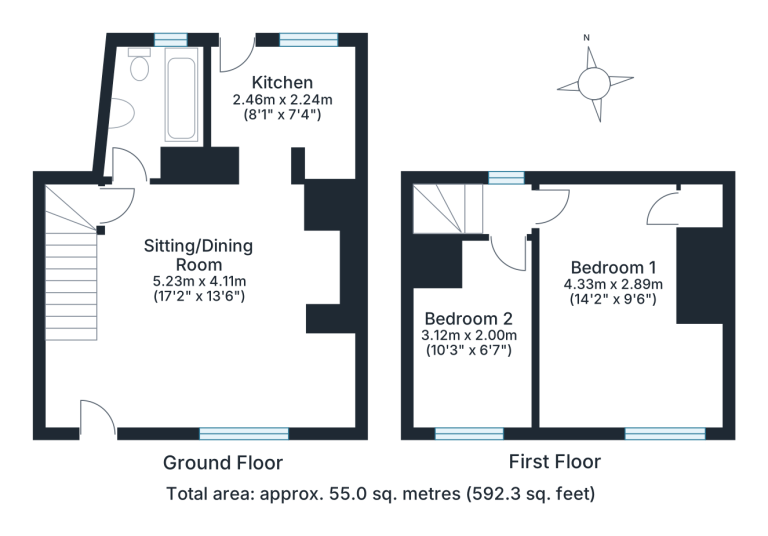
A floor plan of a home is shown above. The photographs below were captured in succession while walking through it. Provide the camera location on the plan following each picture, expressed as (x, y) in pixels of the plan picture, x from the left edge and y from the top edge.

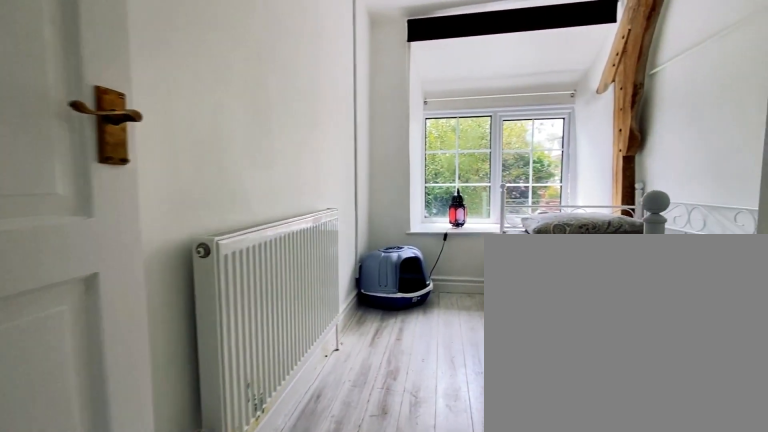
(490, 301)
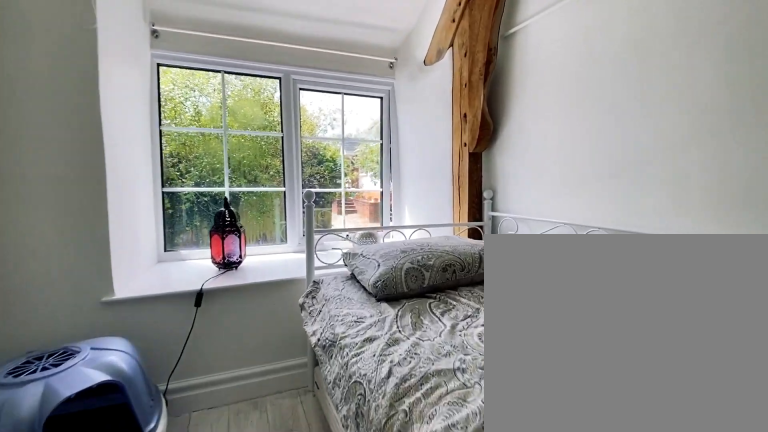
(474, 372)
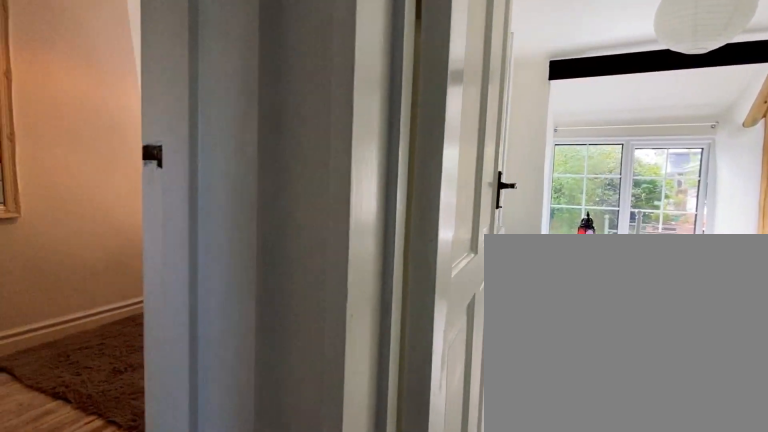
(514, 201)
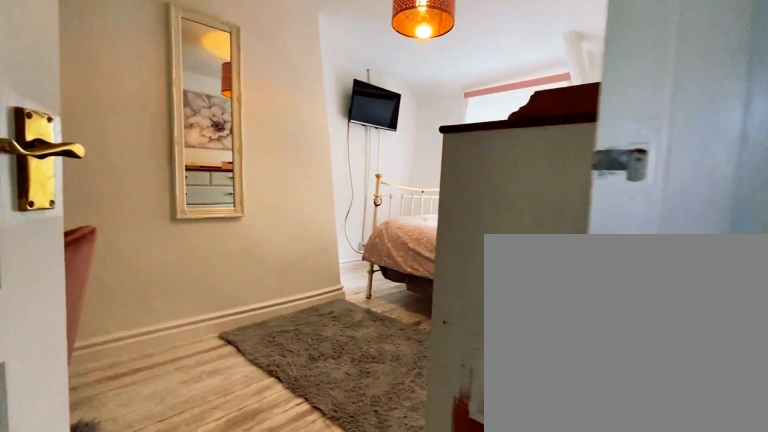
(543, 231)
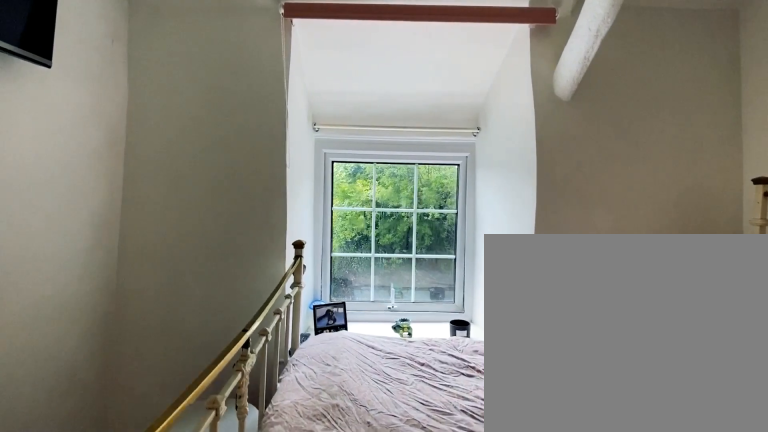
(615, 334)
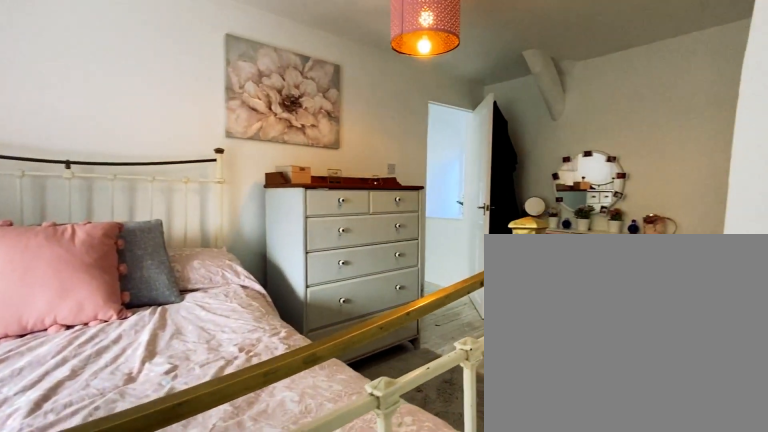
(615, 334)
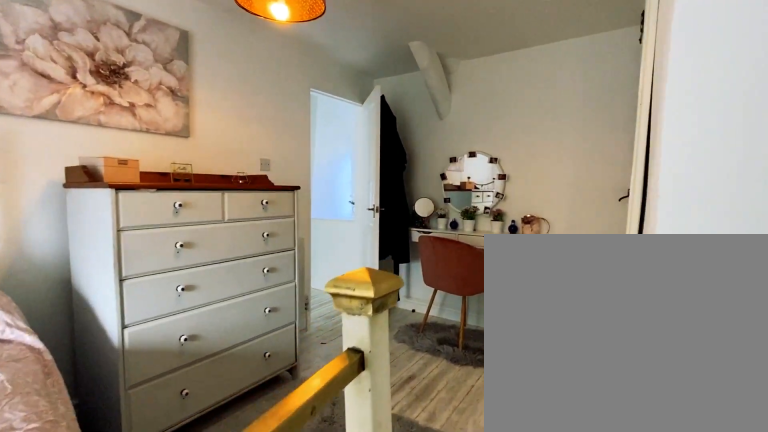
(615, 334)
